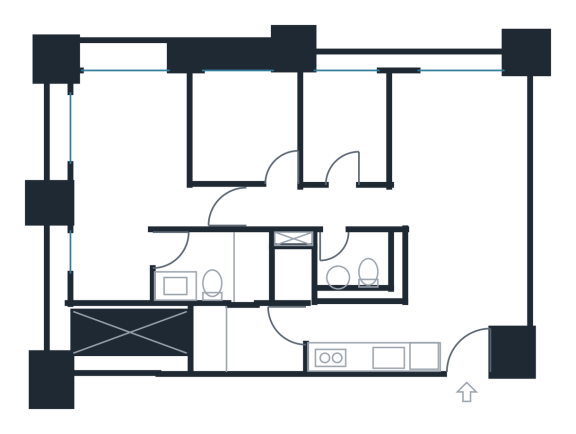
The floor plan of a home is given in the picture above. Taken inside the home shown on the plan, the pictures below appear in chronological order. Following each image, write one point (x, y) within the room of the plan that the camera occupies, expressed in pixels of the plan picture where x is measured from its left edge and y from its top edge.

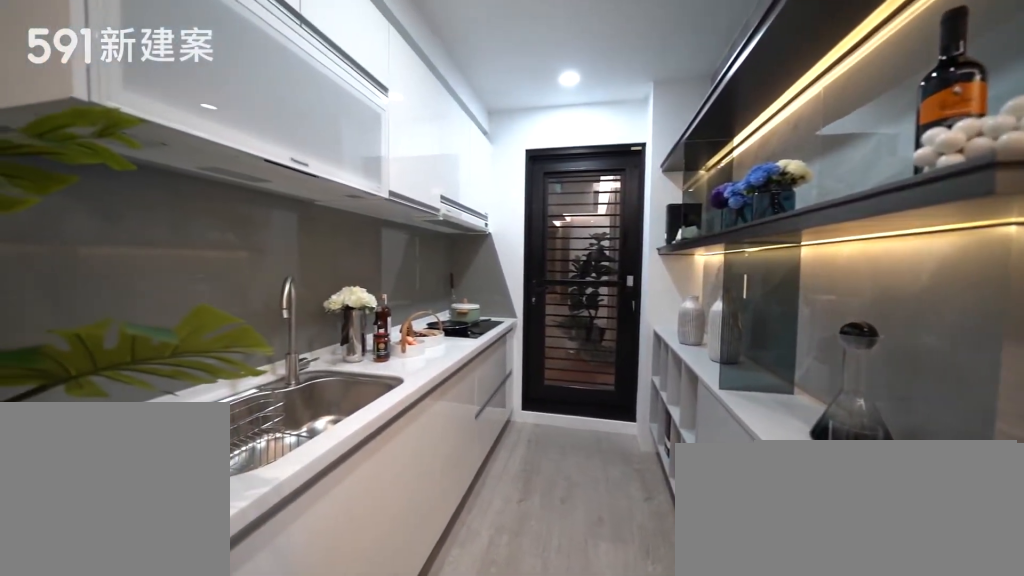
(366, 335)
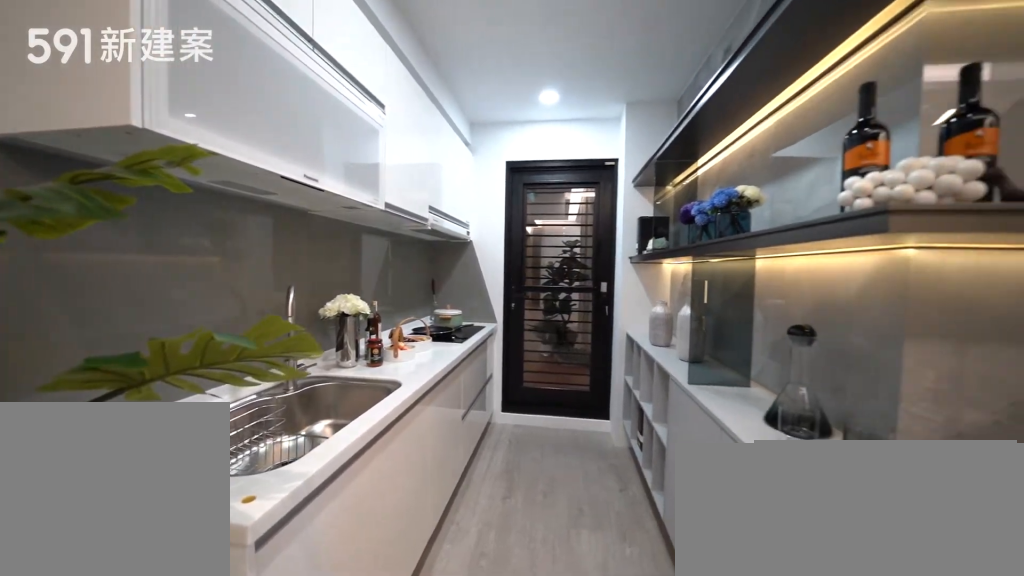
(366, 335)
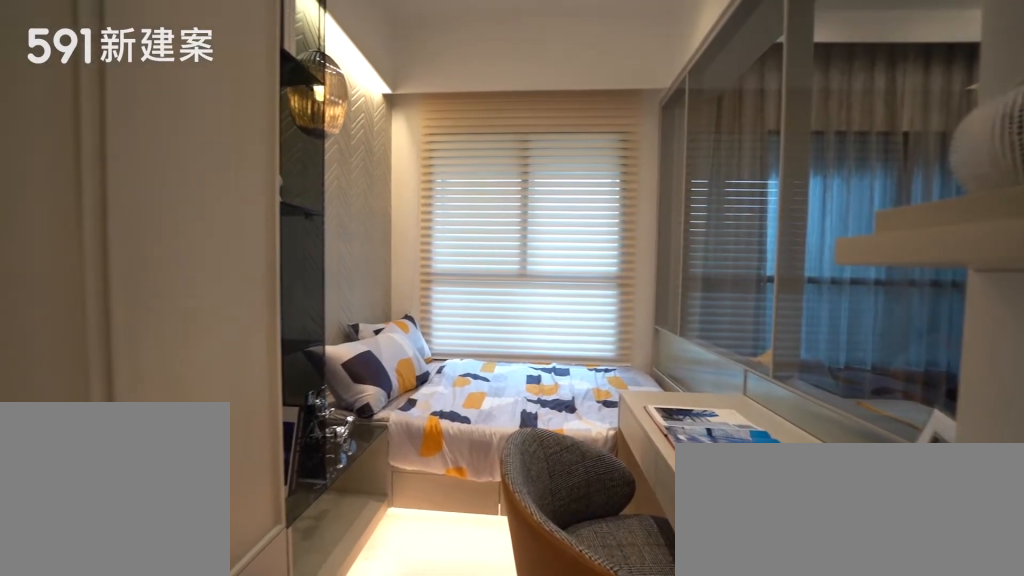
(348, 124)
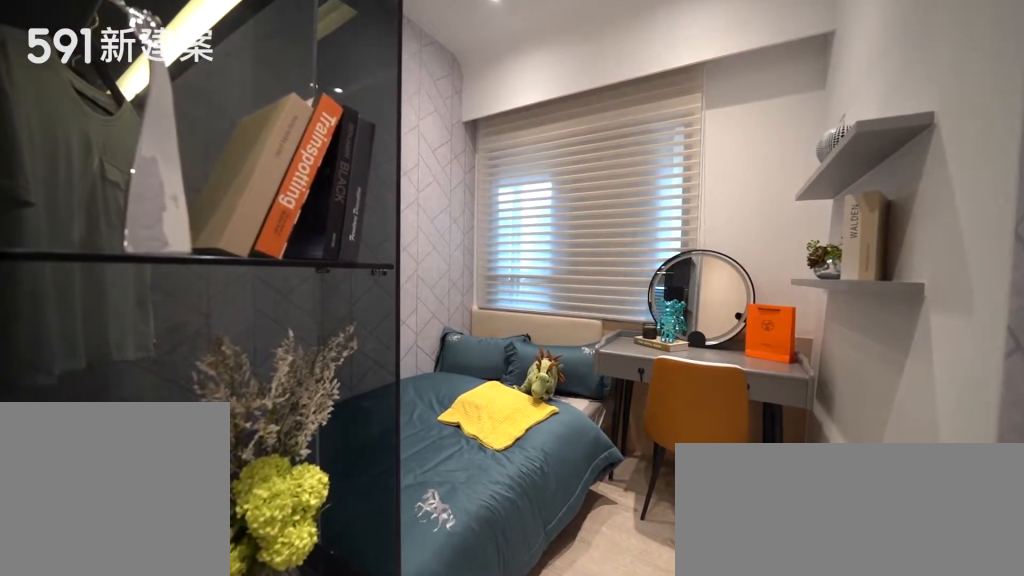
(248, 125)
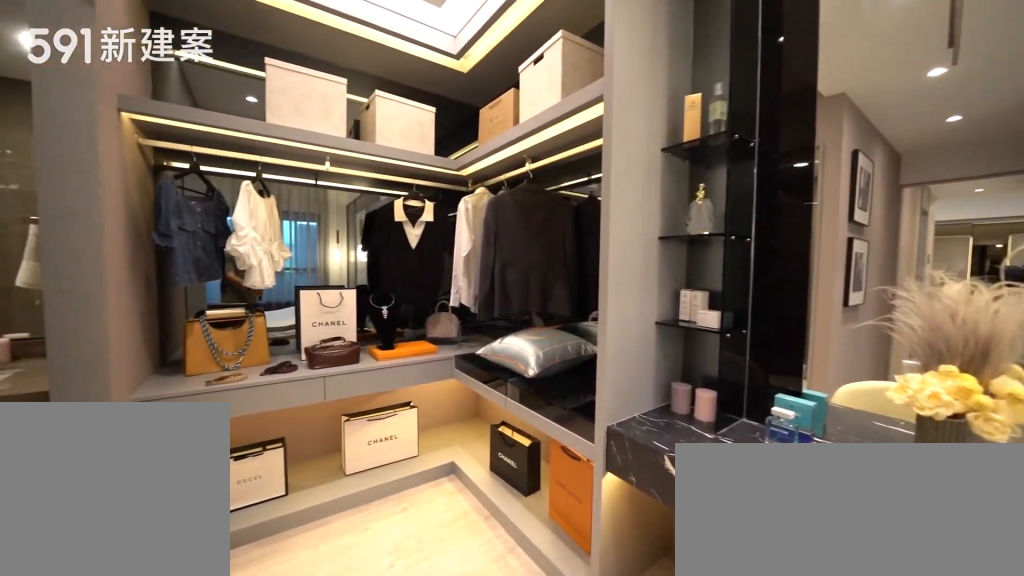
(124, 174)
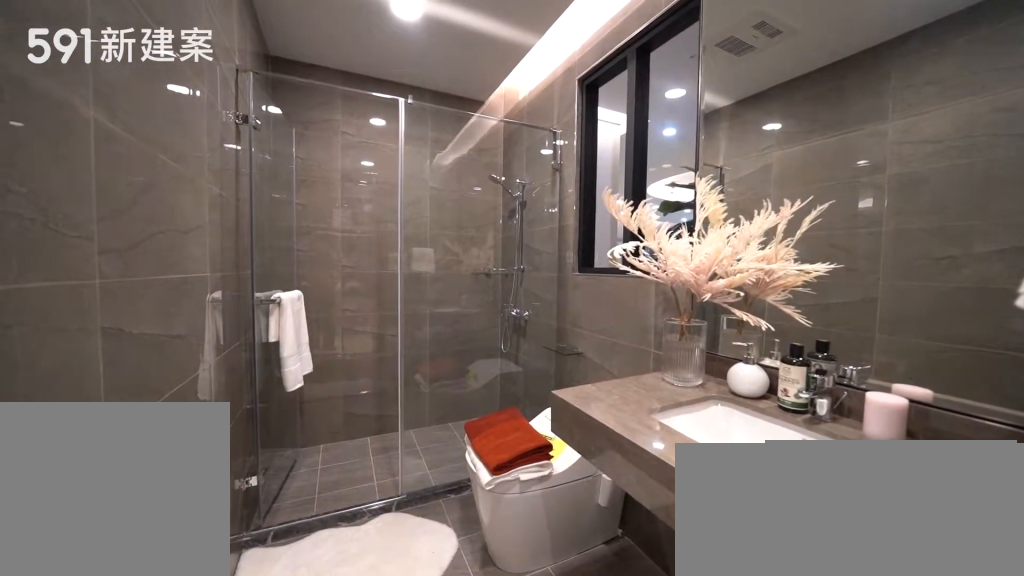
(219, 268)
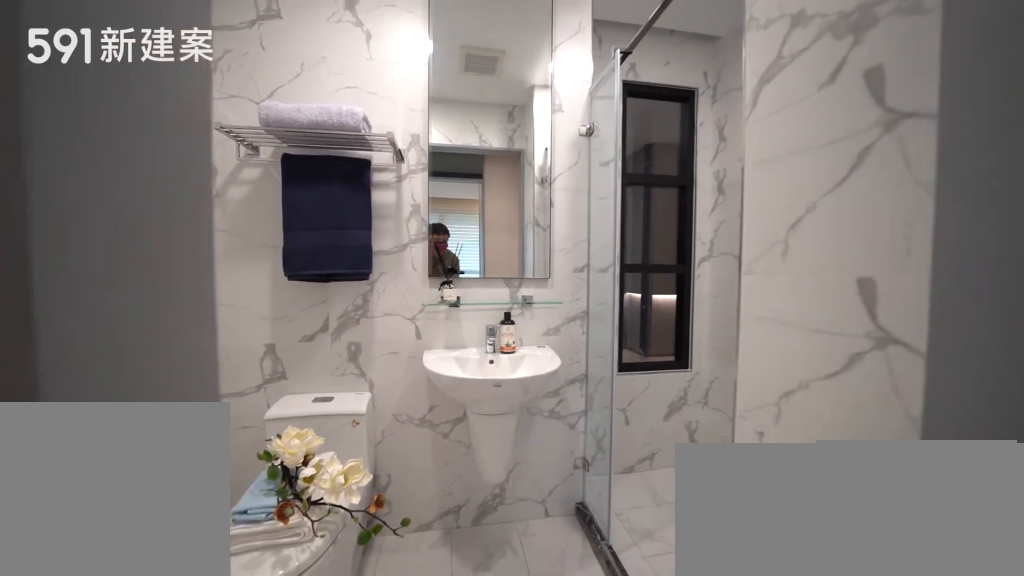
(325, 262)
